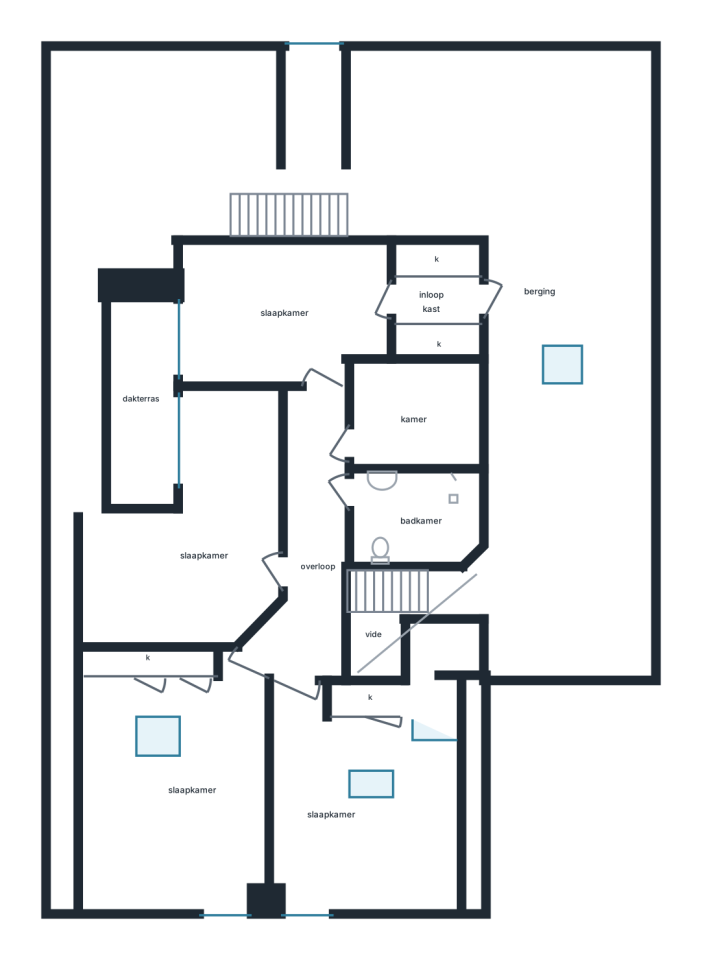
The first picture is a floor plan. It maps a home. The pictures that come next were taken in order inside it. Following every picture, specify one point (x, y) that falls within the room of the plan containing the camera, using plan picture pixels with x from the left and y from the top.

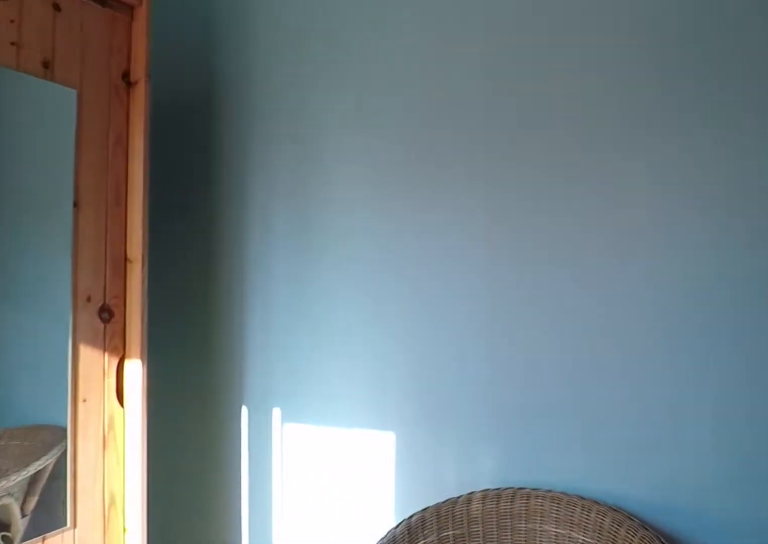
(214, 526)
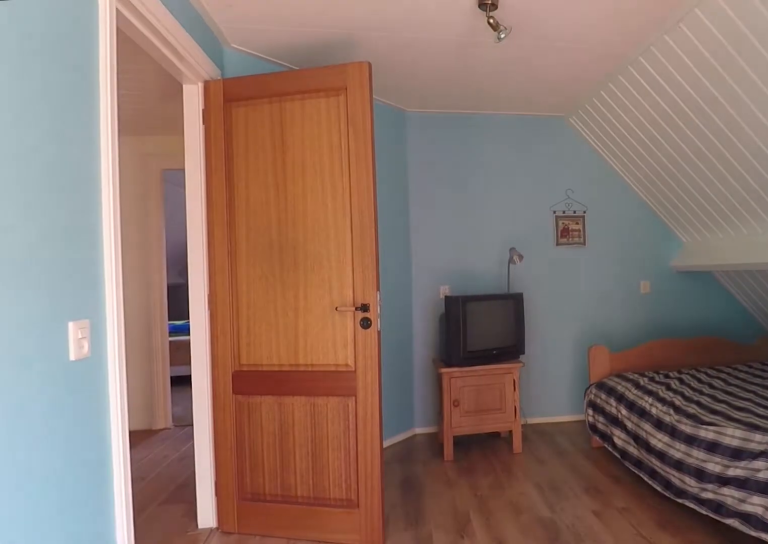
(214, 526)
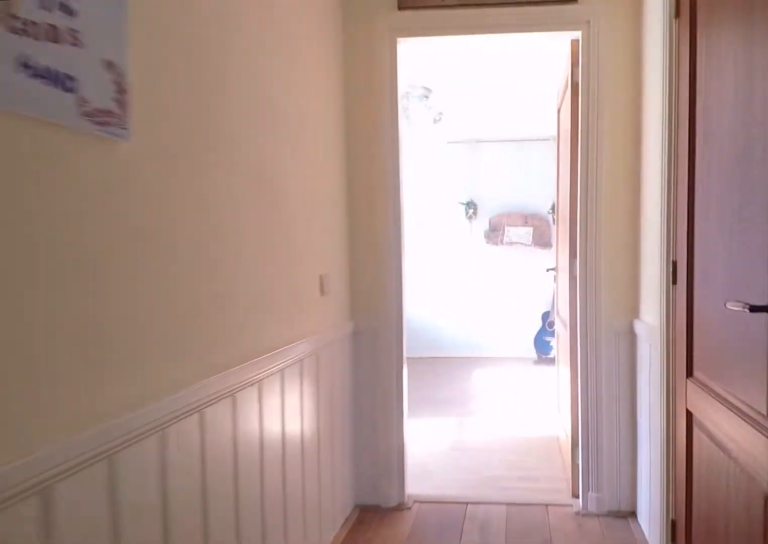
(311, 545)
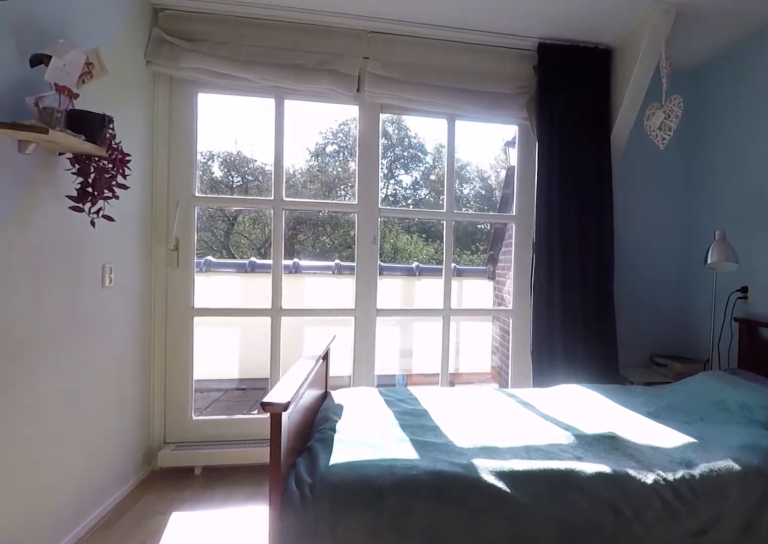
(282, 312)
